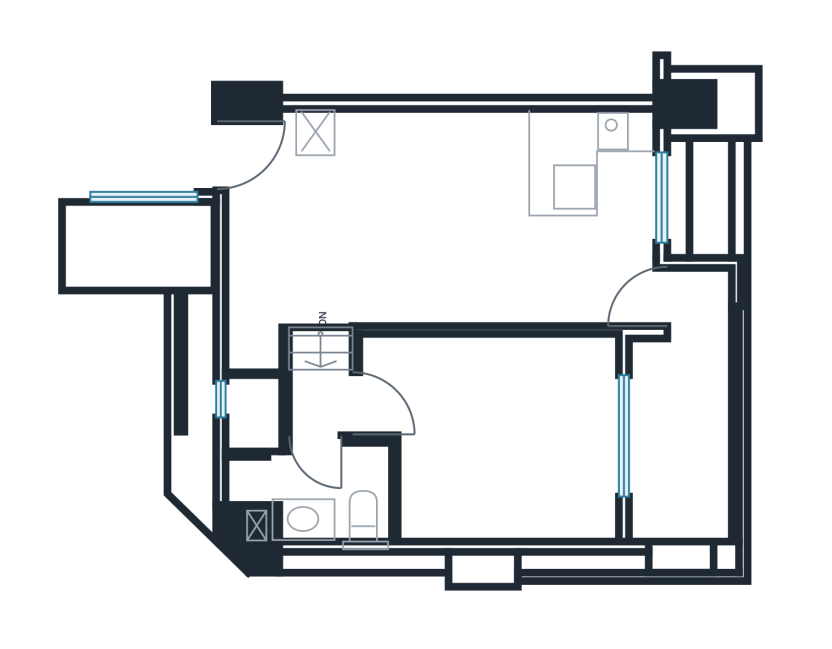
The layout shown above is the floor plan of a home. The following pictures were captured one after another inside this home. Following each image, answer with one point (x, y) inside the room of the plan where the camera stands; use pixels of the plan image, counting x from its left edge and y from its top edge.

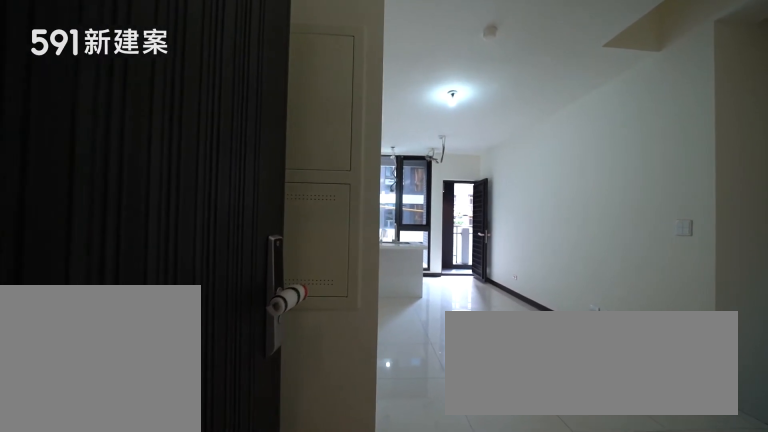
(256, 160)
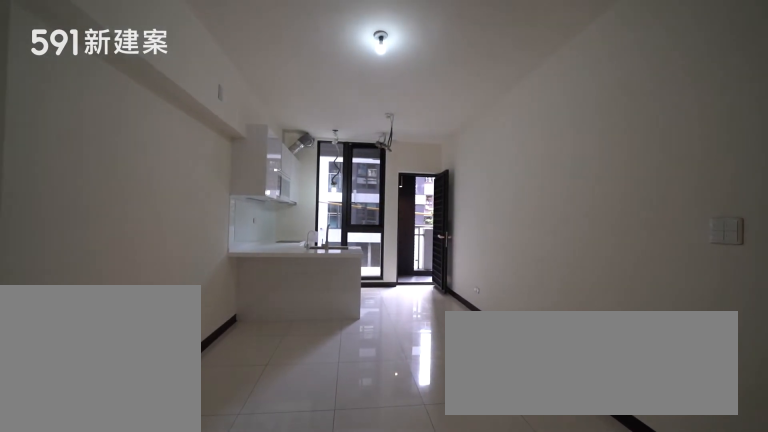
(381, 231)
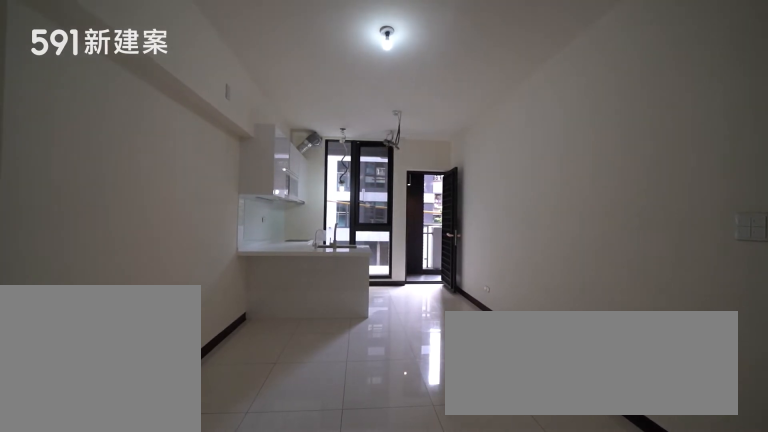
(381, 231)
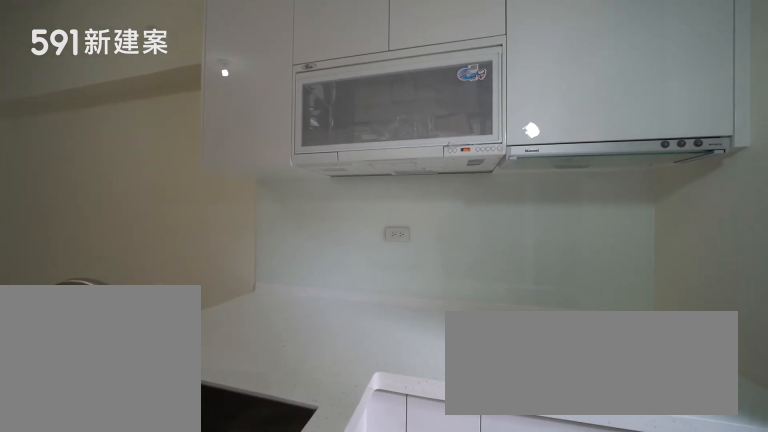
(585, 187)
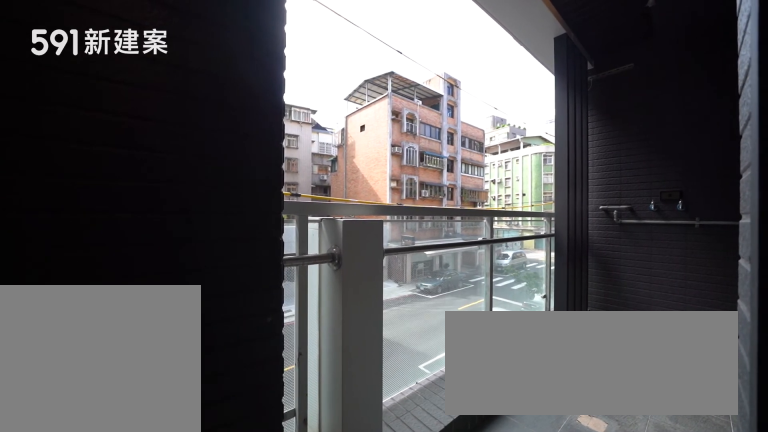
(683, 418)
